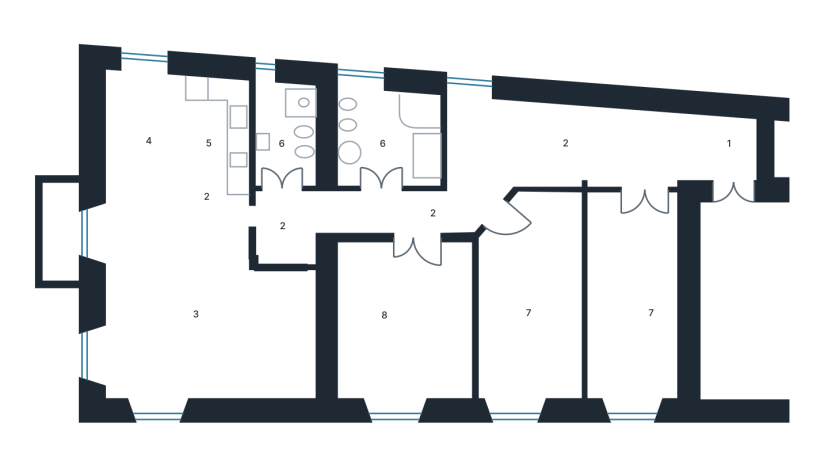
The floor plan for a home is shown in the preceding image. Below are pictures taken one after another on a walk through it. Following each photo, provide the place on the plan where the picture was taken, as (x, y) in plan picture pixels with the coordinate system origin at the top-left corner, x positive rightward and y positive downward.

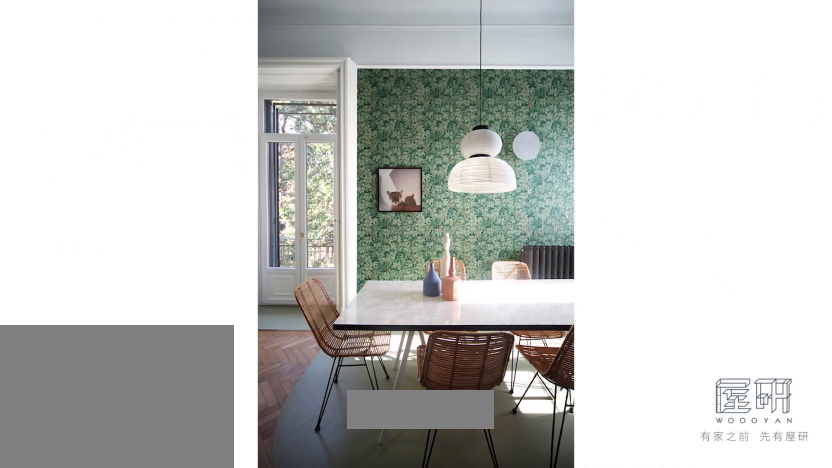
(215, 255)
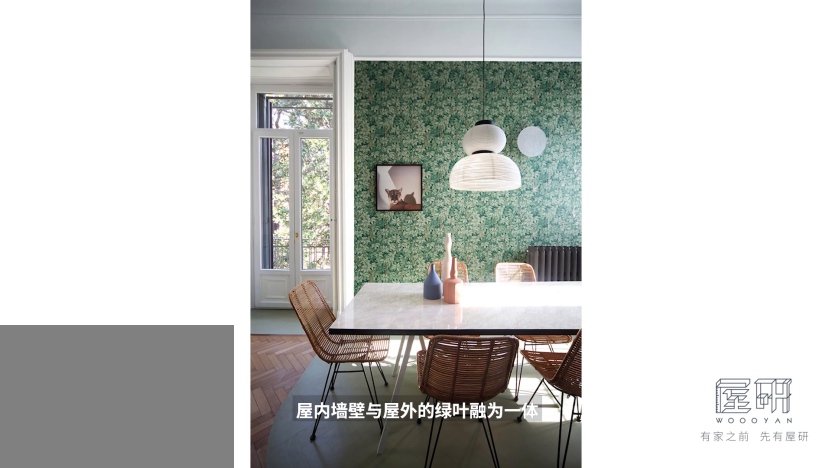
(215, 255)
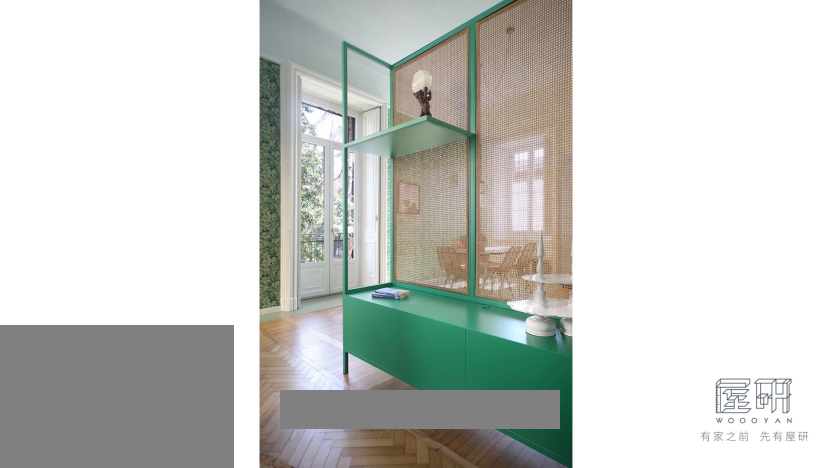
(197, 297)
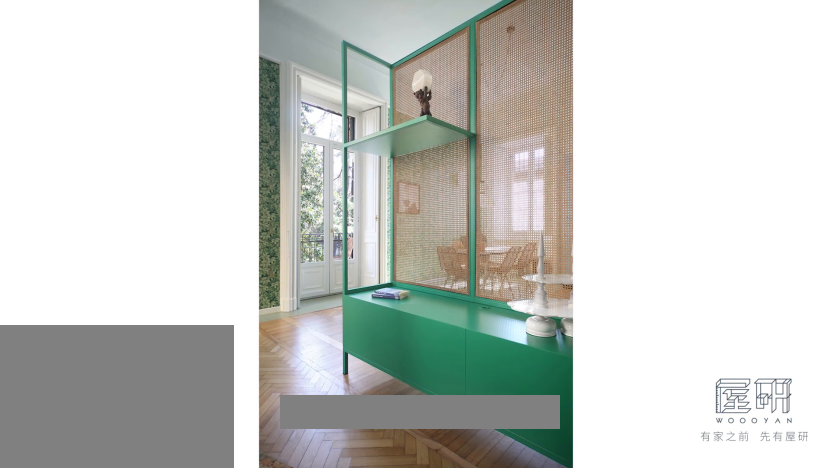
(197, 297)
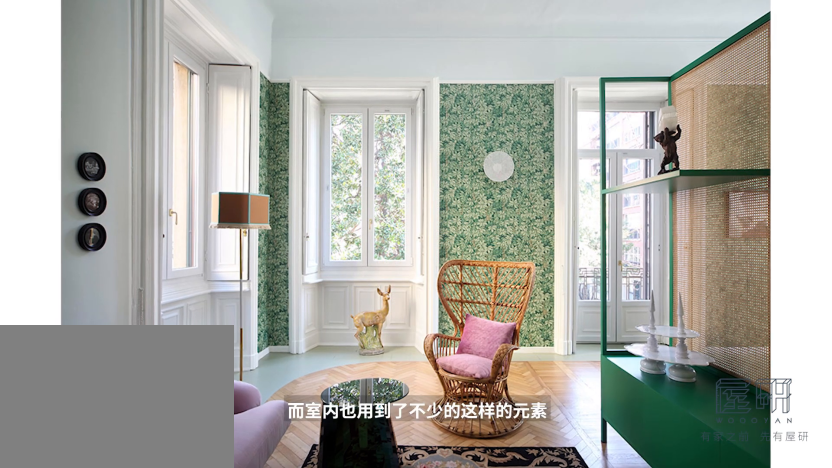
(216, 333)
